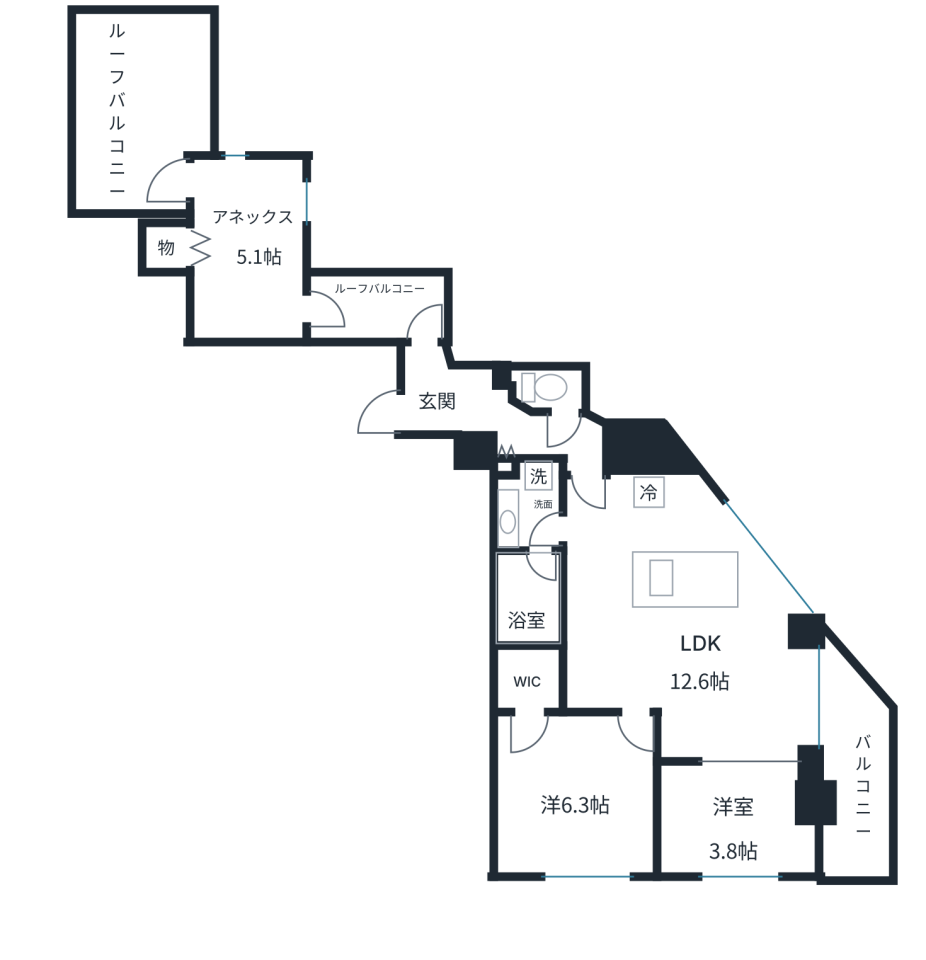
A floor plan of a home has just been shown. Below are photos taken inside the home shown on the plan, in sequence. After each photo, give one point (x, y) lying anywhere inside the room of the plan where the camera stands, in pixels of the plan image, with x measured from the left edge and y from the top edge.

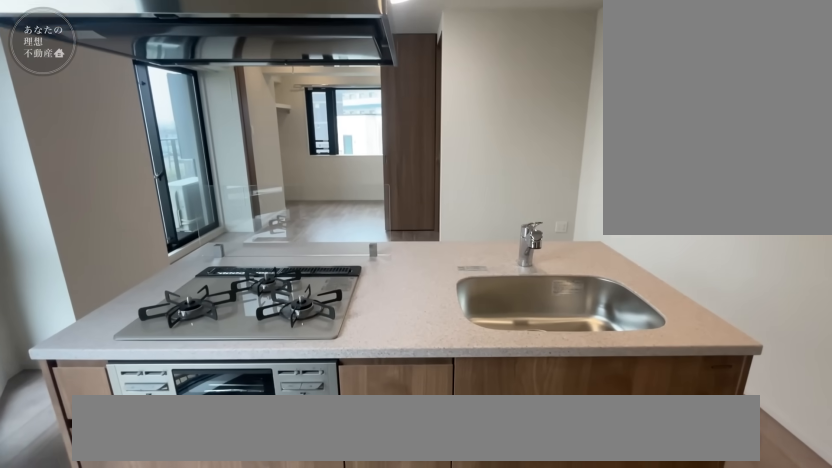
(678, 508)
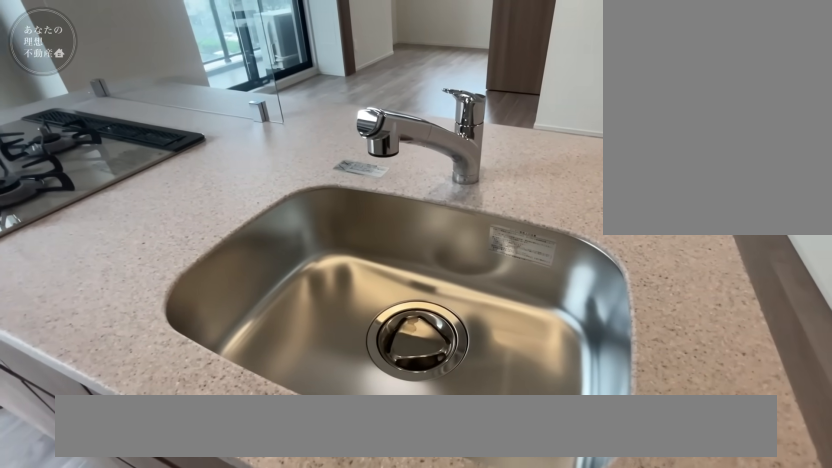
(678, 507)
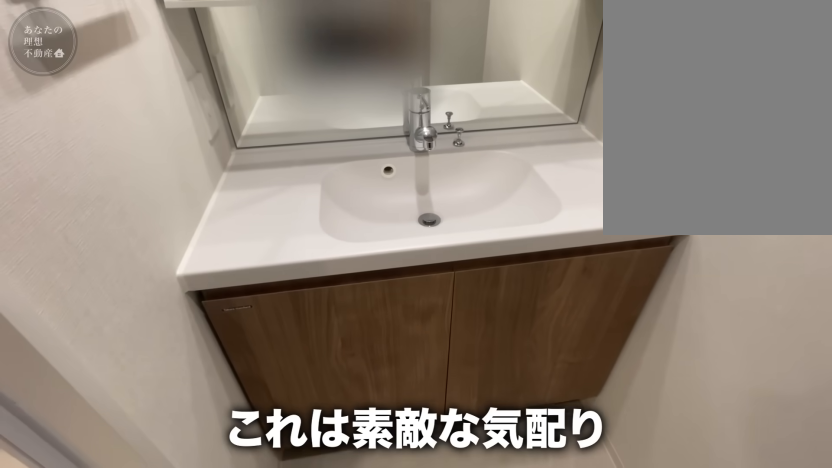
(537, 514)
